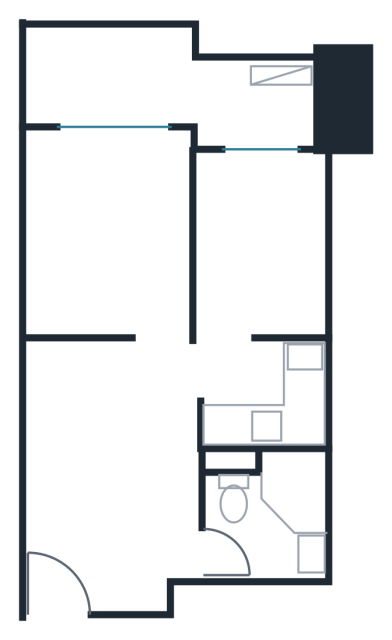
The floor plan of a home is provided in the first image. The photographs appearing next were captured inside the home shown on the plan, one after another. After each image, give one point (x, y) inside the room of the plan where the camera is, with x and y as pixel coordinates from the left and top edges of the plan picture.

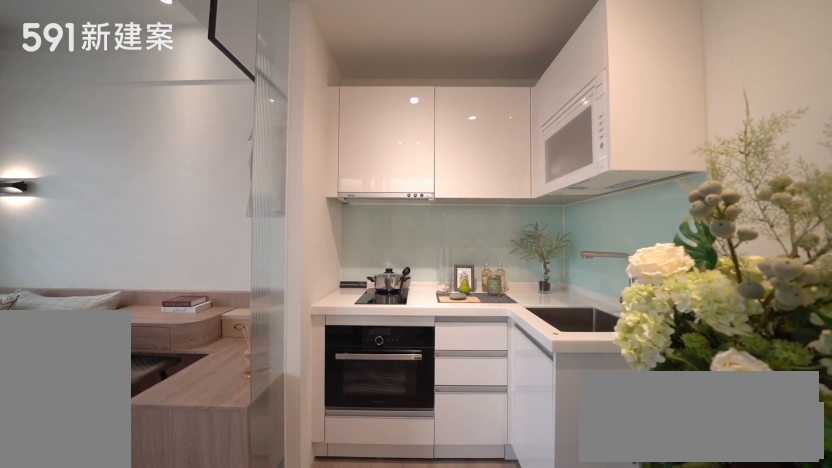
(266, 395)
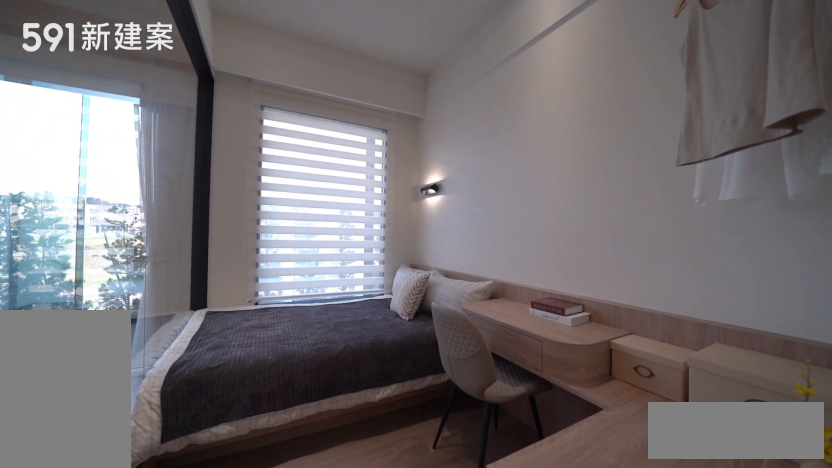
(264, 242)
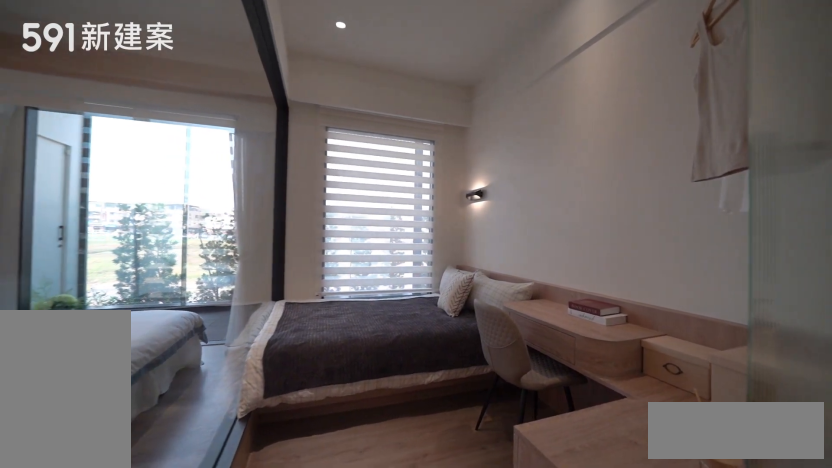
(264, 242)
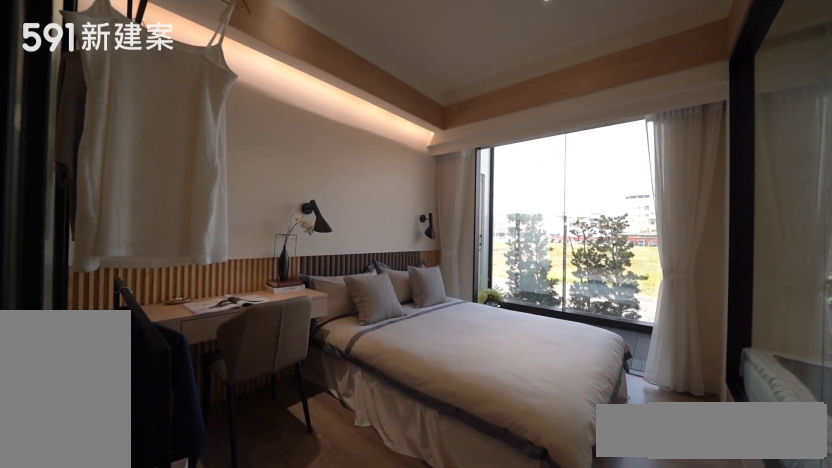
(104, 231)
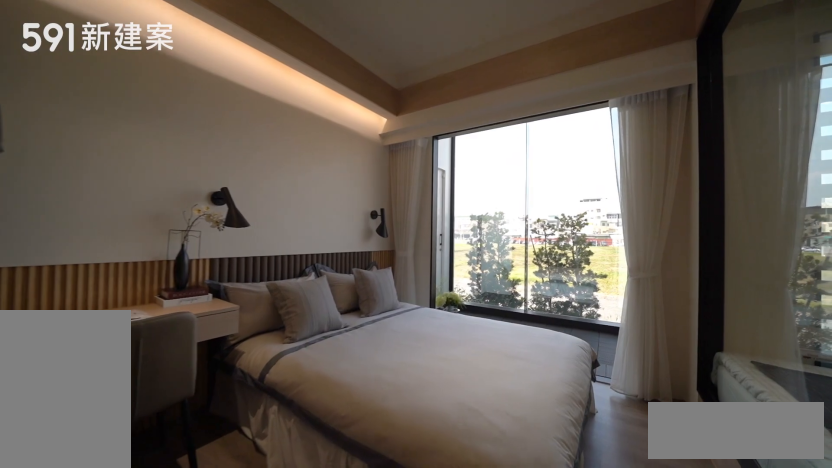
(104, 231)
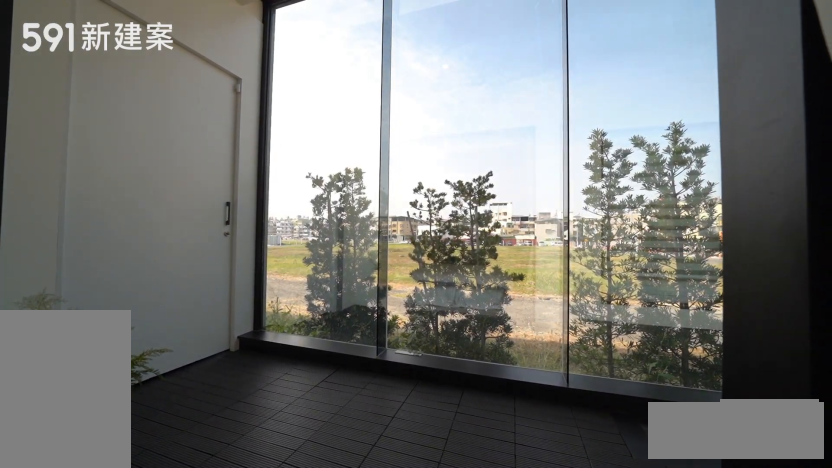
(164, 84)
